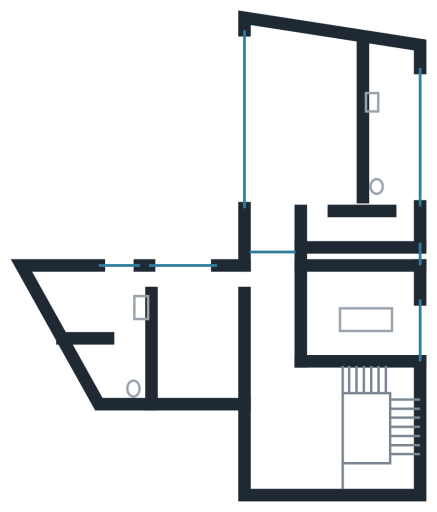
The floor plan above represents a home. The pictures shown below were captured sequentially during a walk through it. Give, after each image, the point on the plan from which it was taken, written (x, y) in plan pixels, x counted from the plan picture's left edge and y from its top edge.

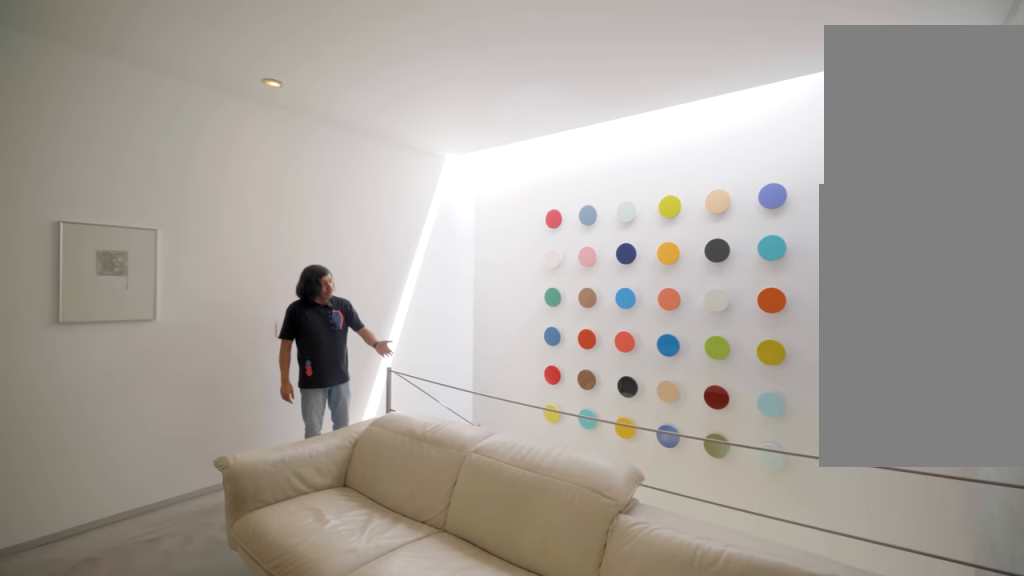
(284, 432)
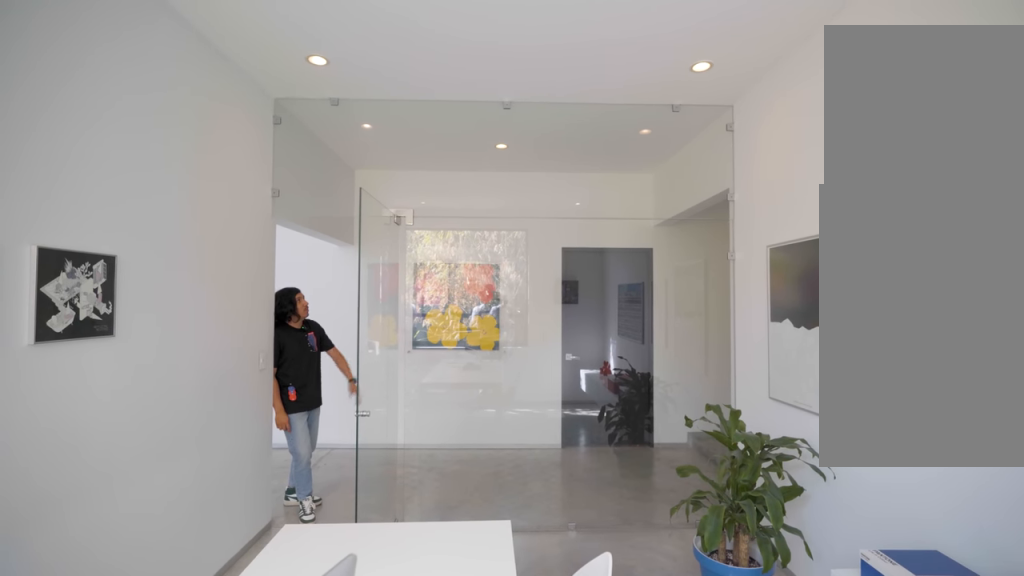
(399, 299)
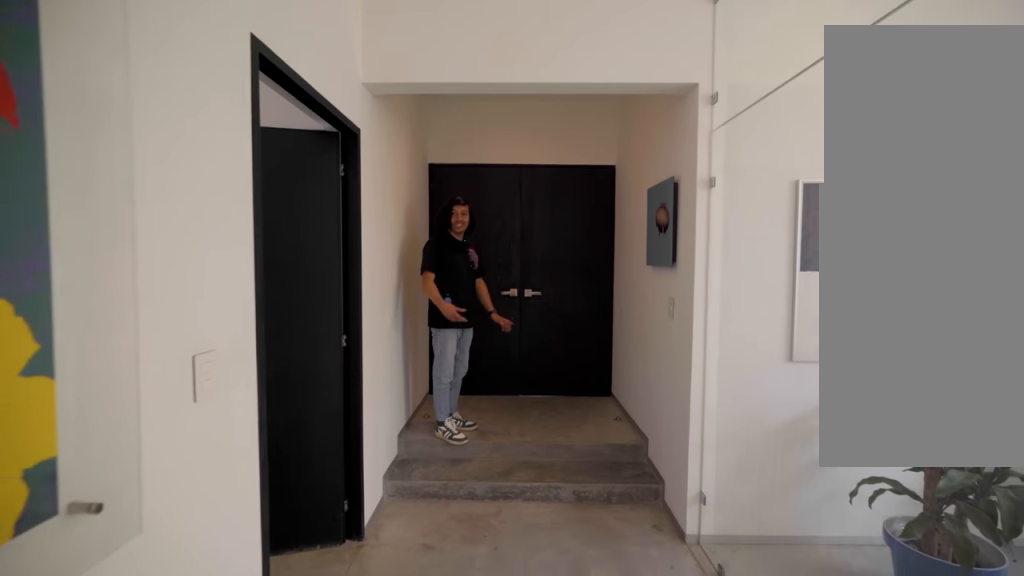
(280, 279)
